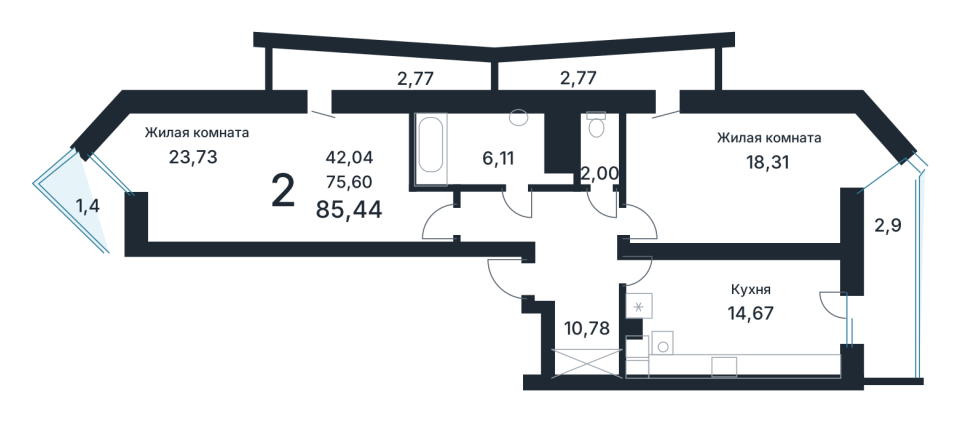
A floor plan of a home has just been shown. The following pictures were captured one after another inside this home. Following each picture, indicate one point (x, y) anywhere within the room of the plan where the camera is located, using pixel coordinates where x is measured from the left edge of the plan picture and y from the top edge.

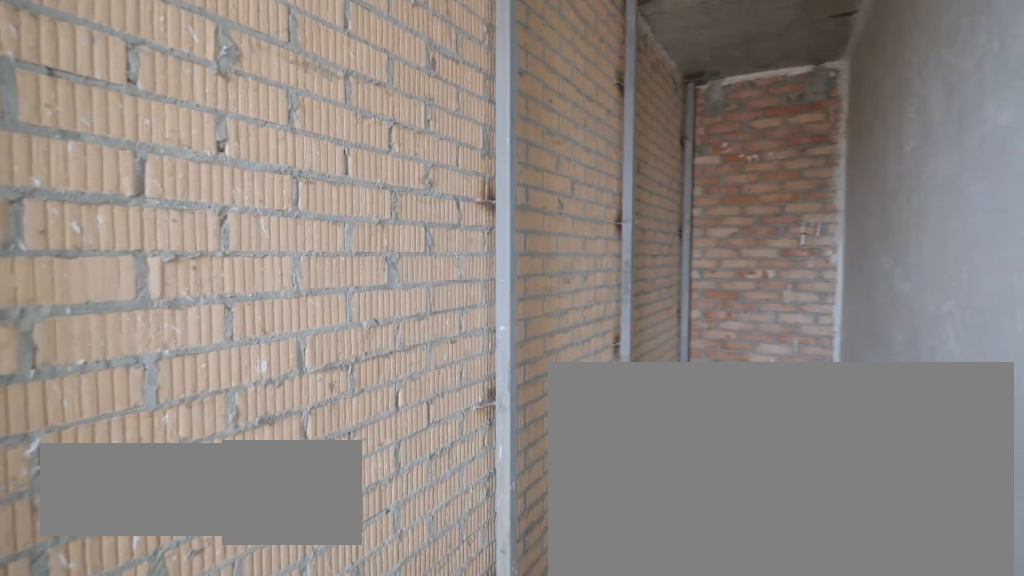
(376, 70)
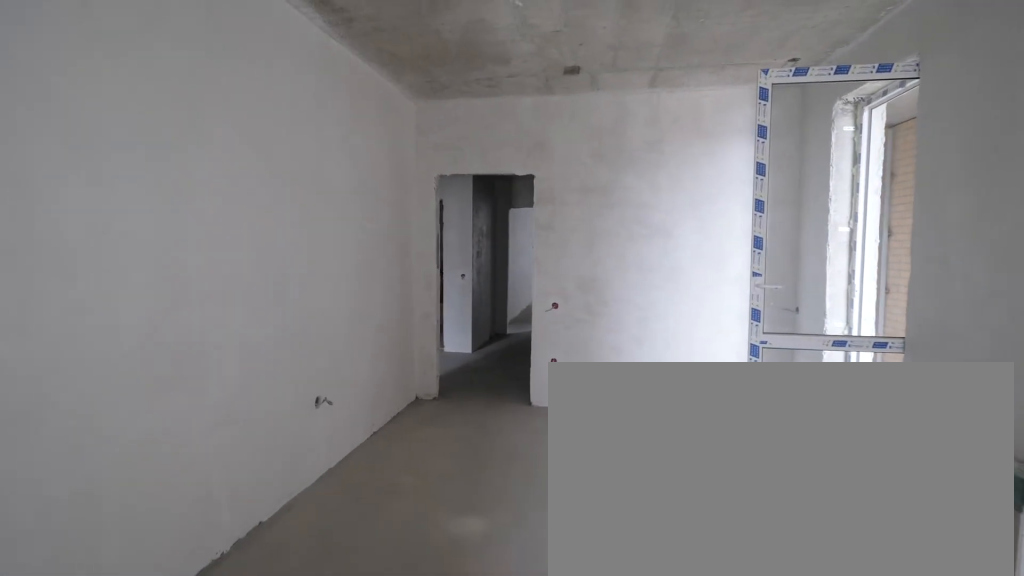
(744, 177)
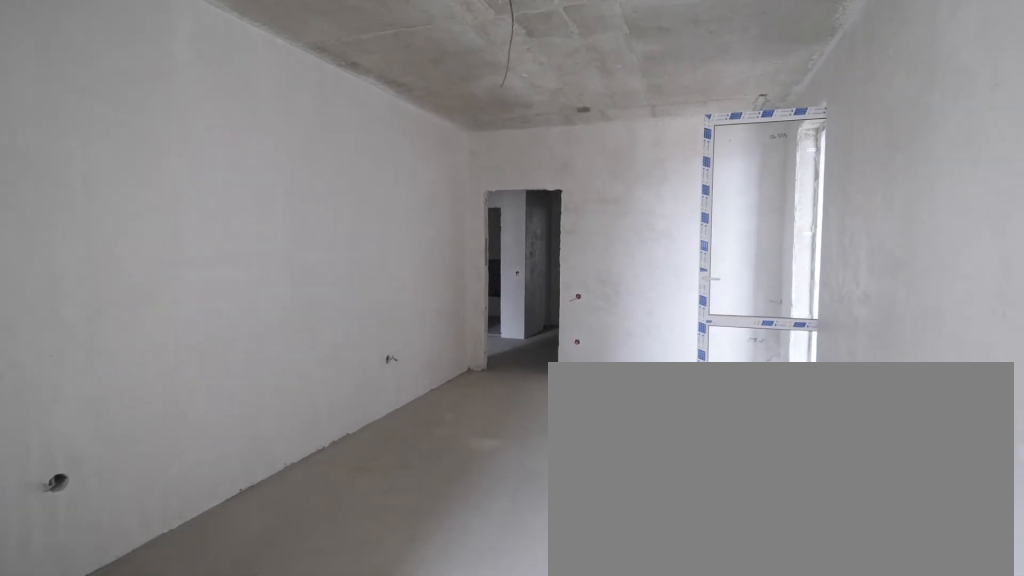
(744, 177)
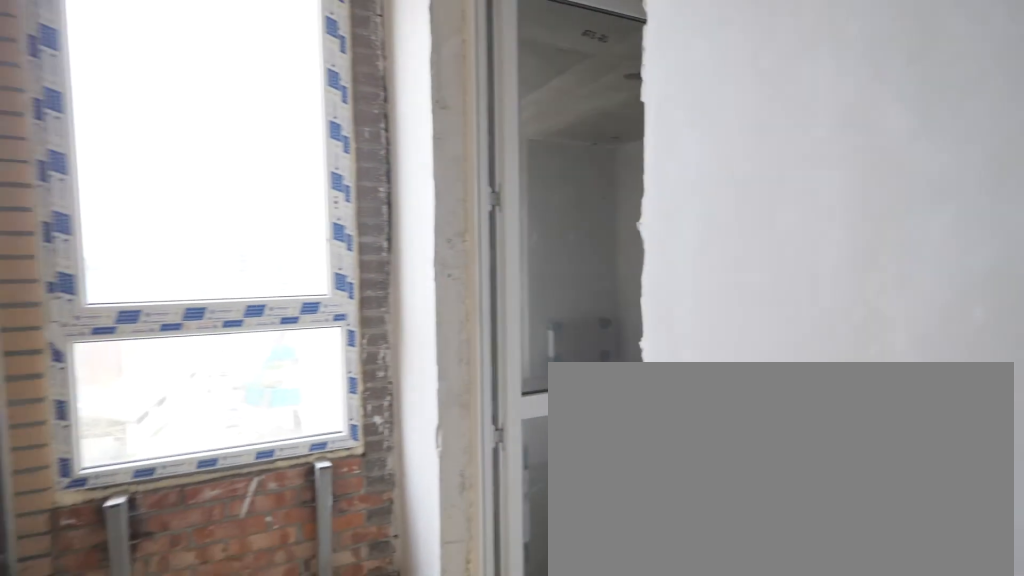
(610, 70)
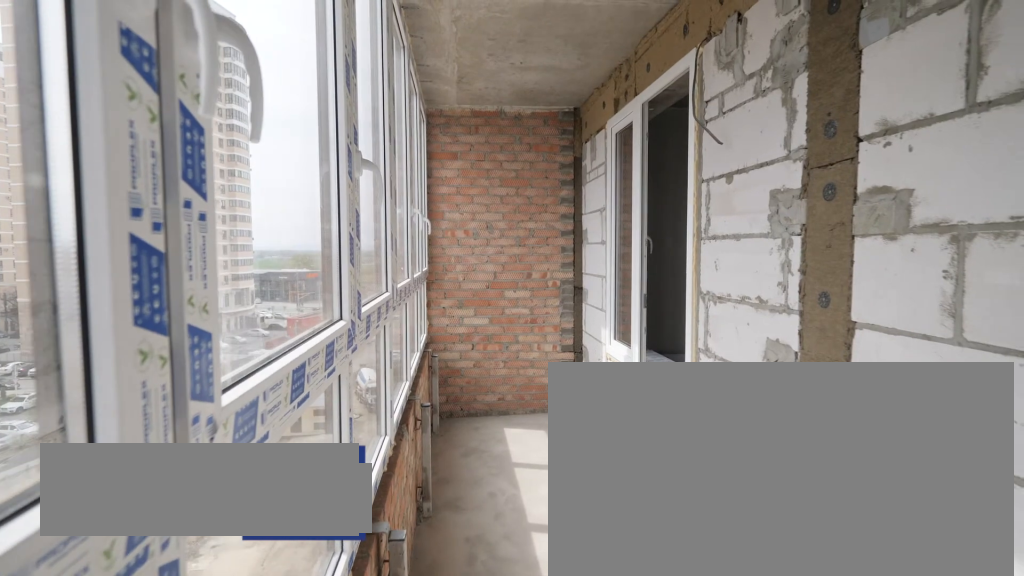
(887, 276)
